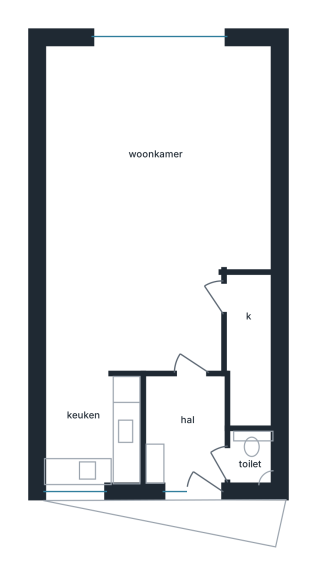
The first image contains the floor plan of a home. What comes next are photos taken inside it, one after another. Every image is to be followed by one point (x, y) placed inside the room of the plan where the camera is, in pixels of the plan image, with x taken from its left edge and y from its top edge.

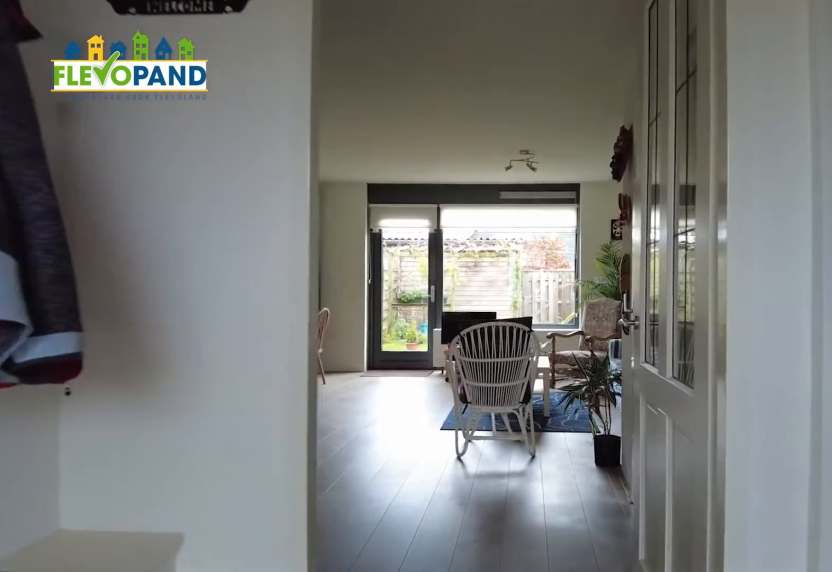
(190, 428)
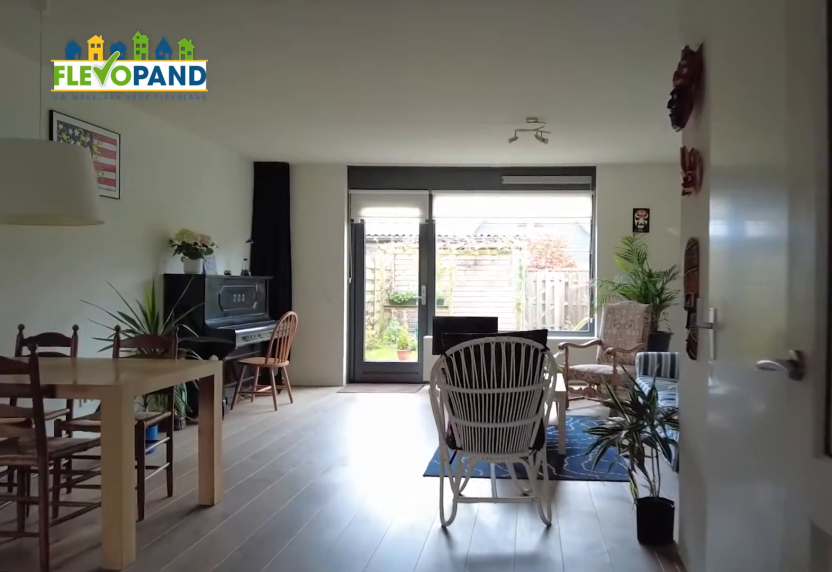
(178, 198)
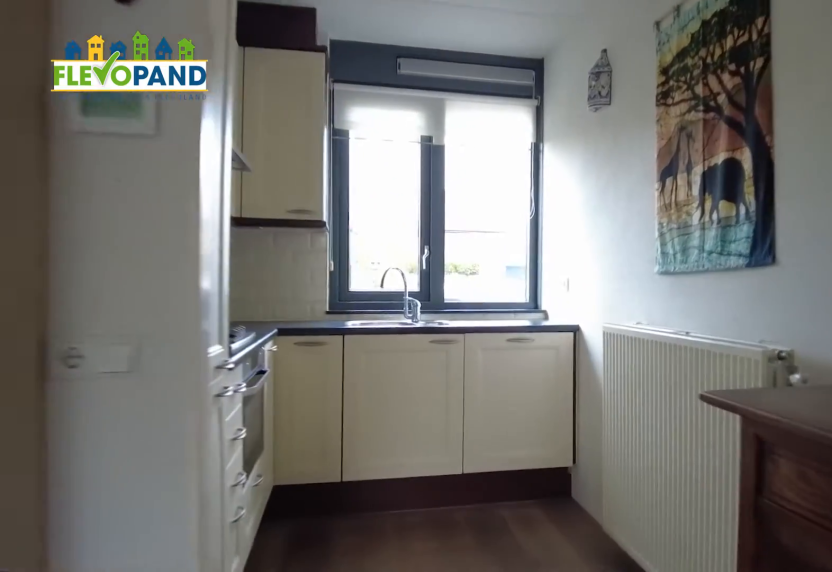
(178, 198)
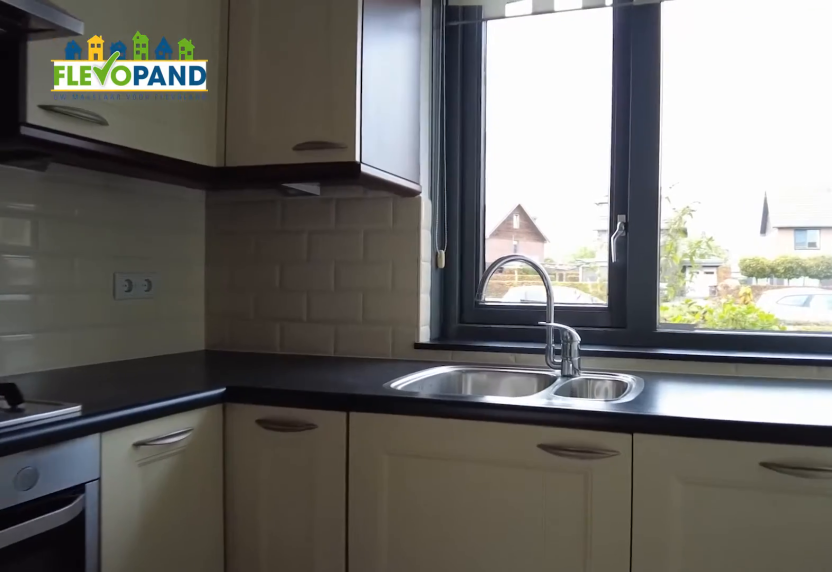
(90, 431)
